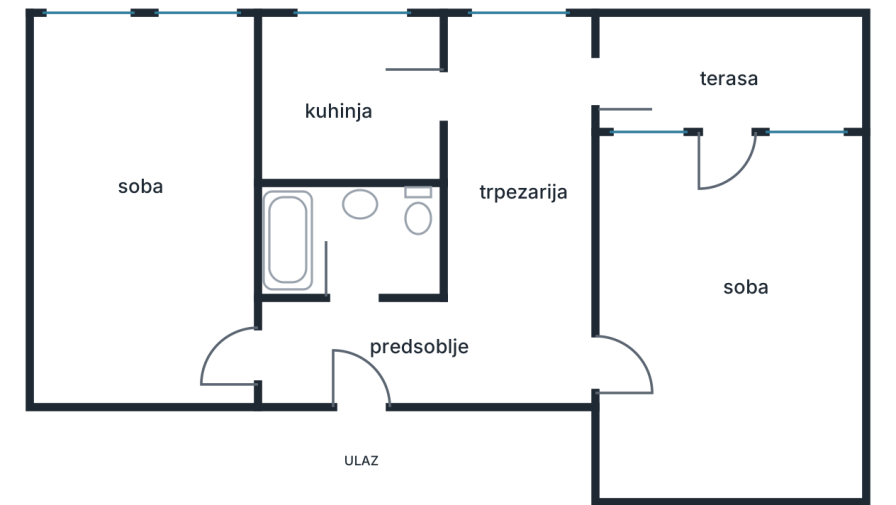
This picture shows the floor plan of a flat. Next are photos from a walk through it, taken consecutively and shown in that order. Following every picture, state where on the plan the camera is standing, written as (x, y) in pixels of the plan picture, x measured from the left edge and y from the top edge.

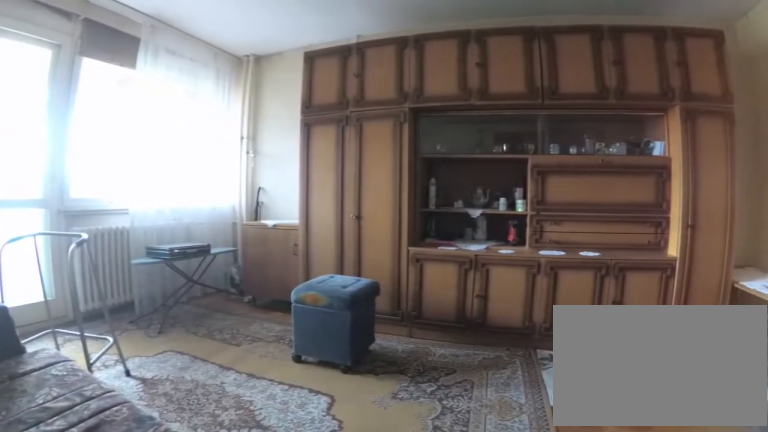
(596, 359)
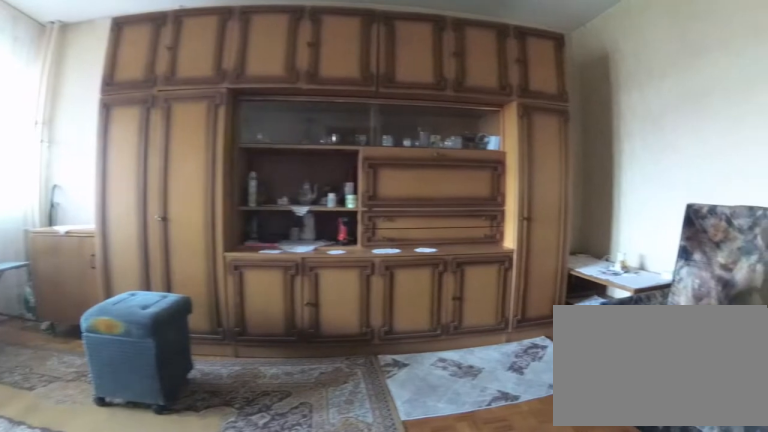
(619, 352)
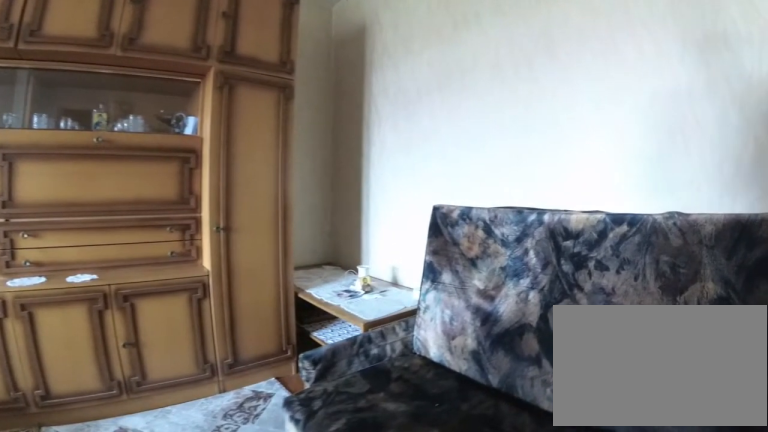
(675, 409)
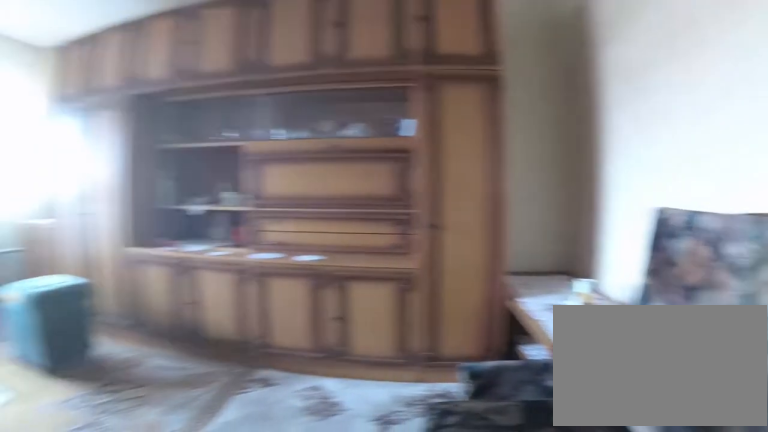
(690, 447)
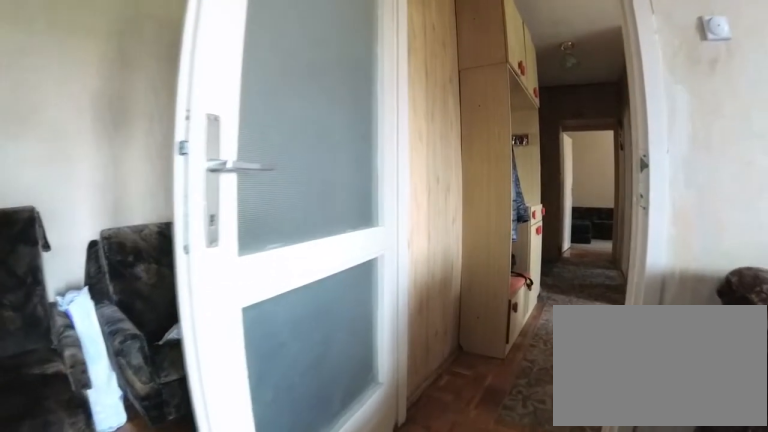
(709, 350)
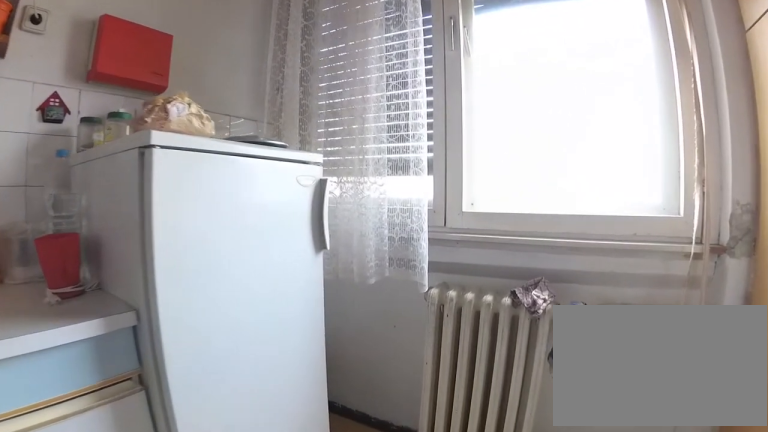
(330, 122)
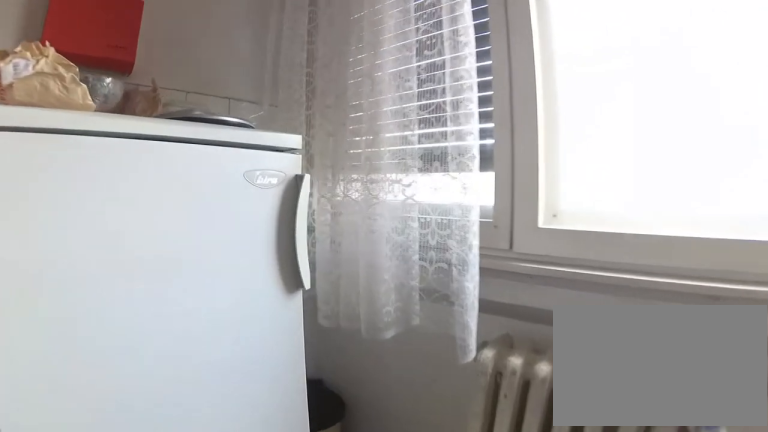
(335, 102)
